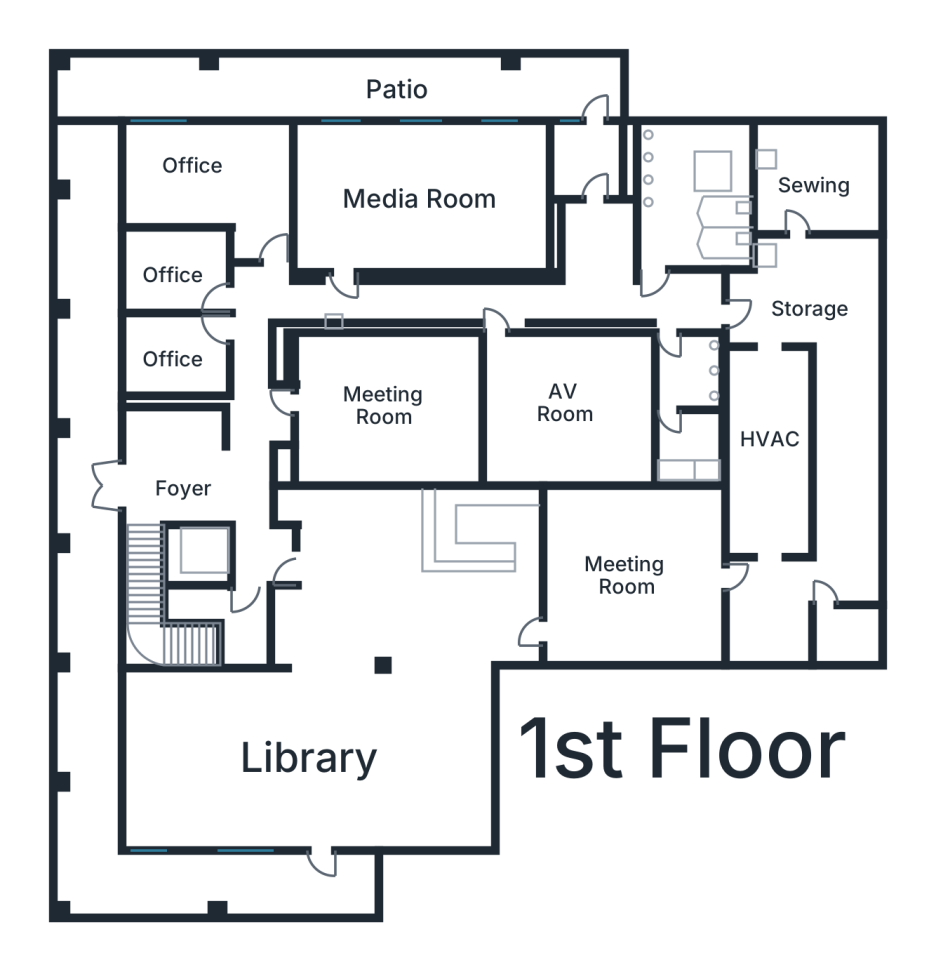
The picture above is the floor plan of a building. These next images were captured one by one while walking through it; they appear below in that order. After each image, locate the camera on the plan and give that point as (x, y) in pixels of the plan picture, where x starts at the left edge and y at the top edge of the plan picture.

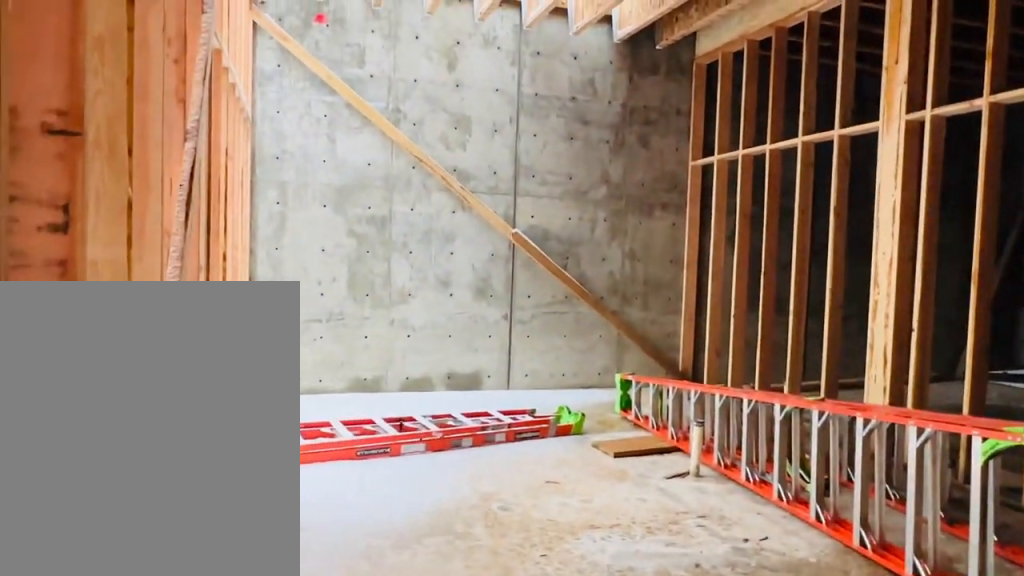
(653, 273)
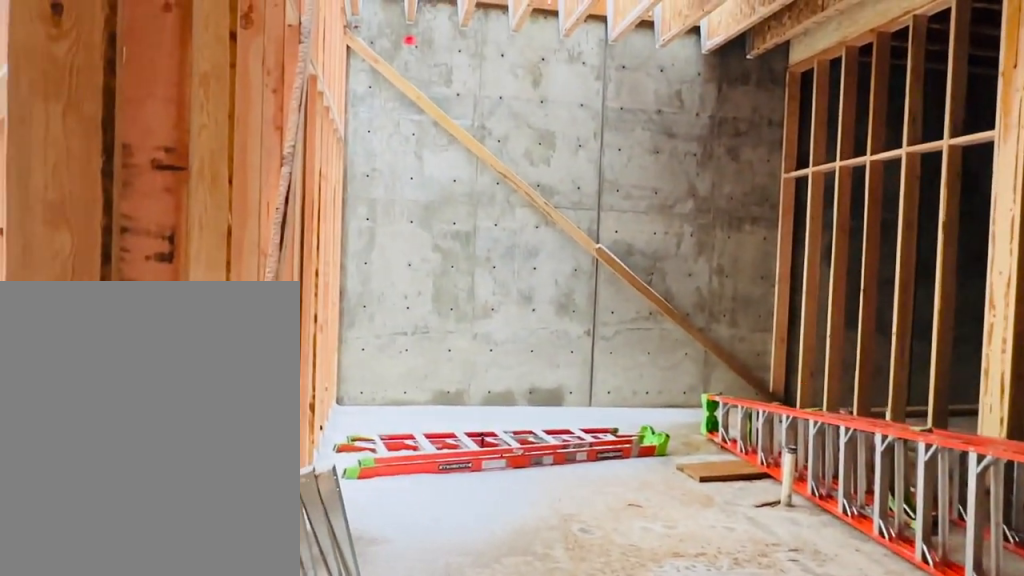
(655, 275)
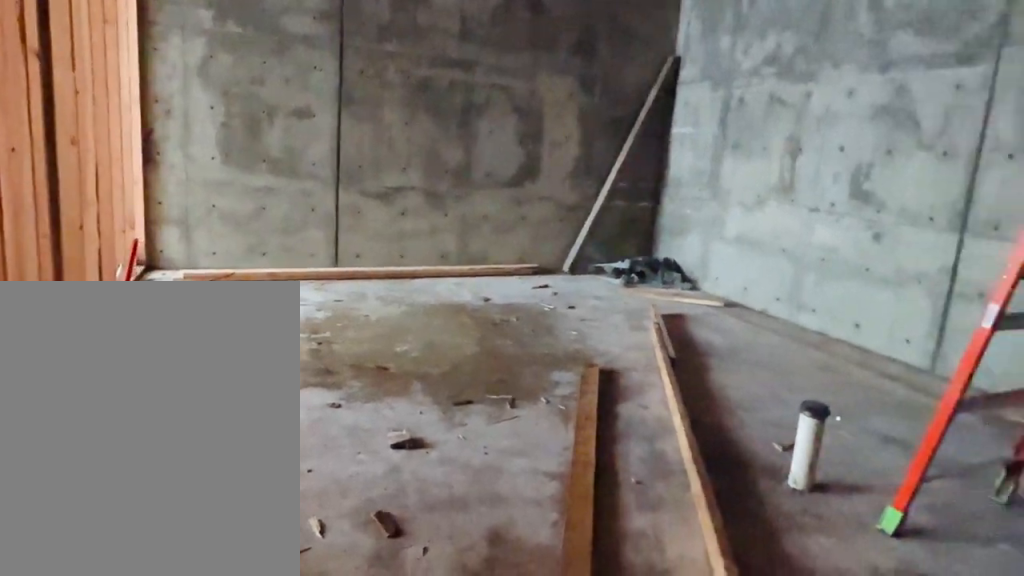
(804, 274)
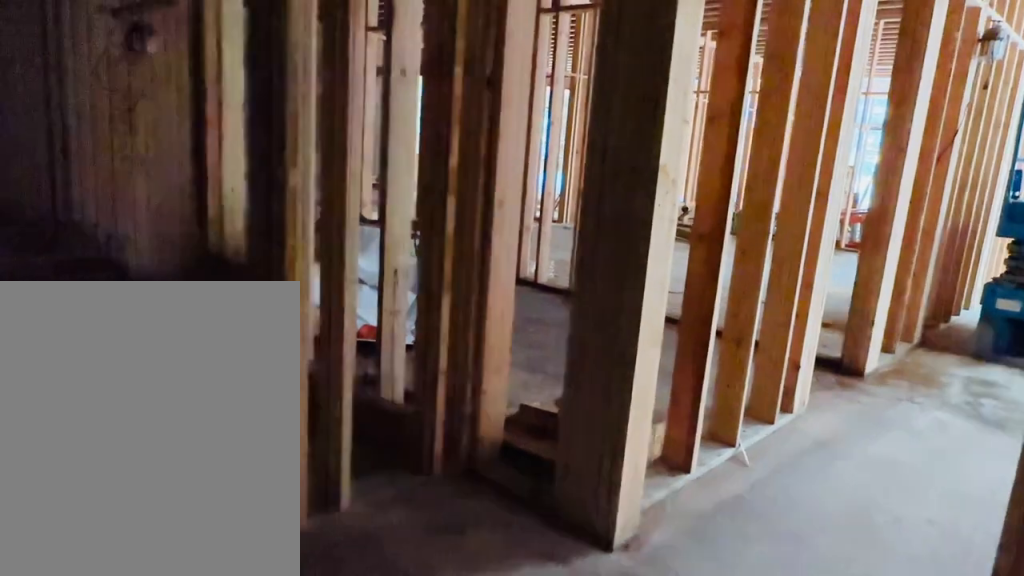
(803, 281)
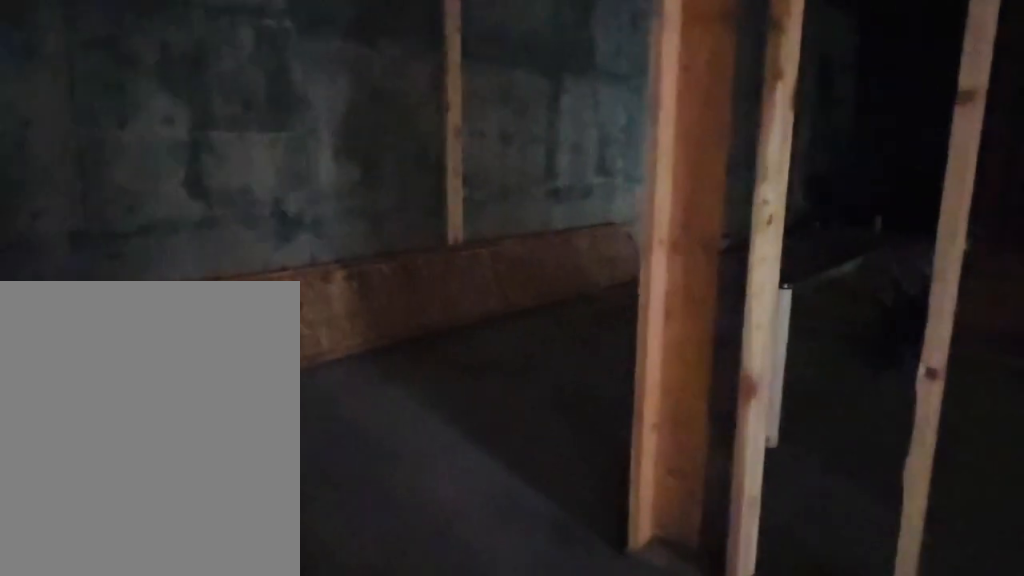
(803, 280)
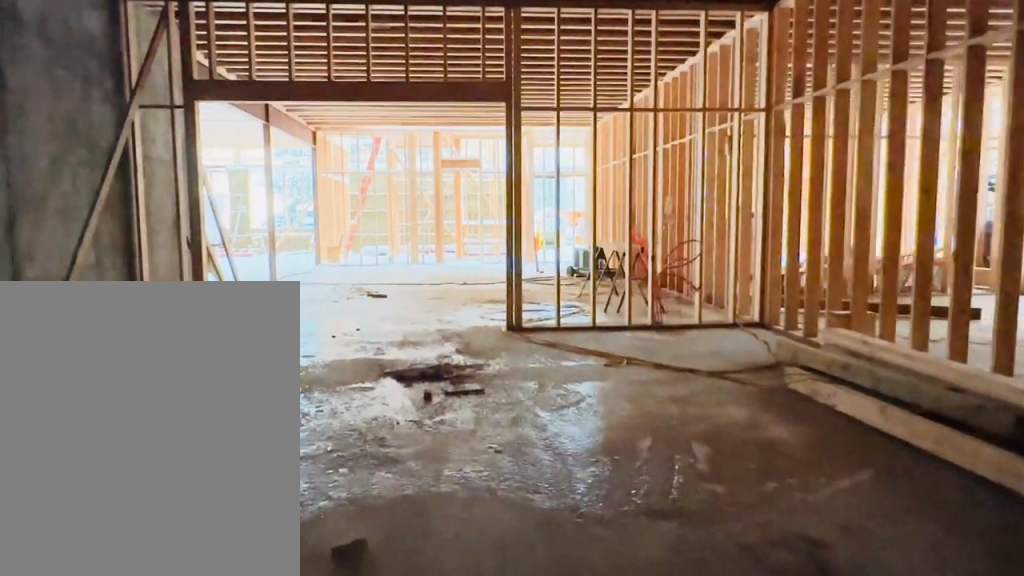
(730, 583)
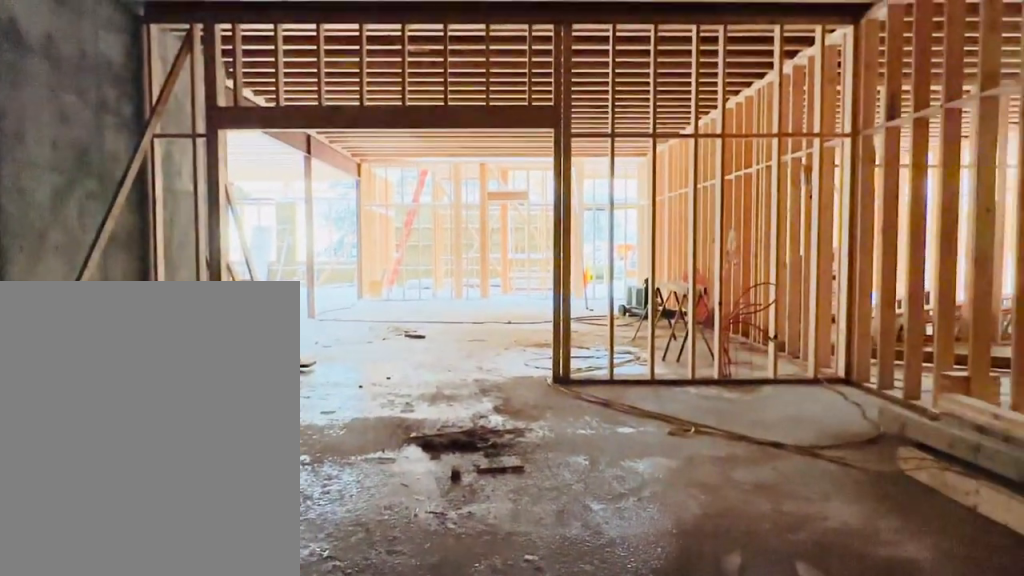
(685, 580)
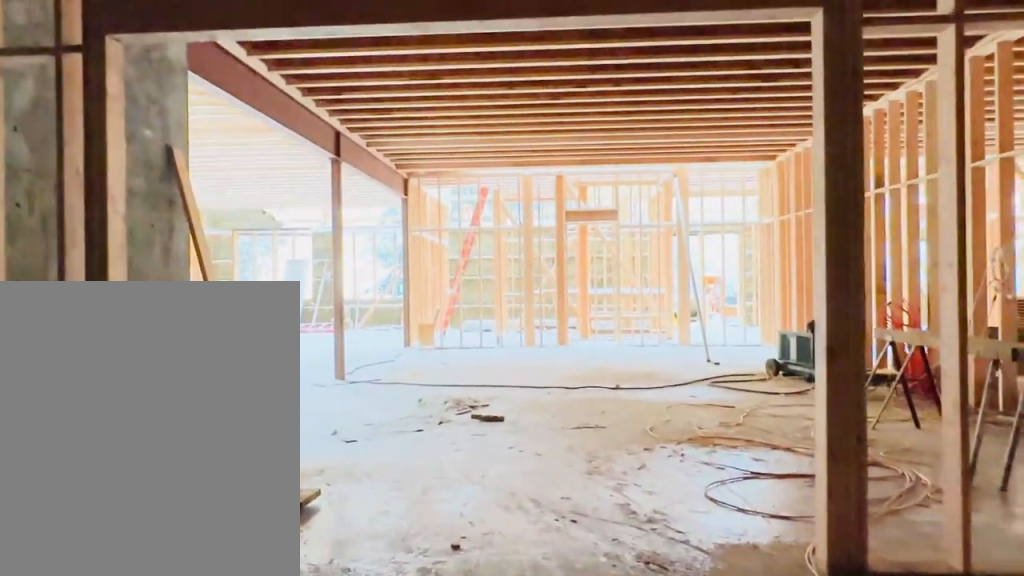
(595, 583)
